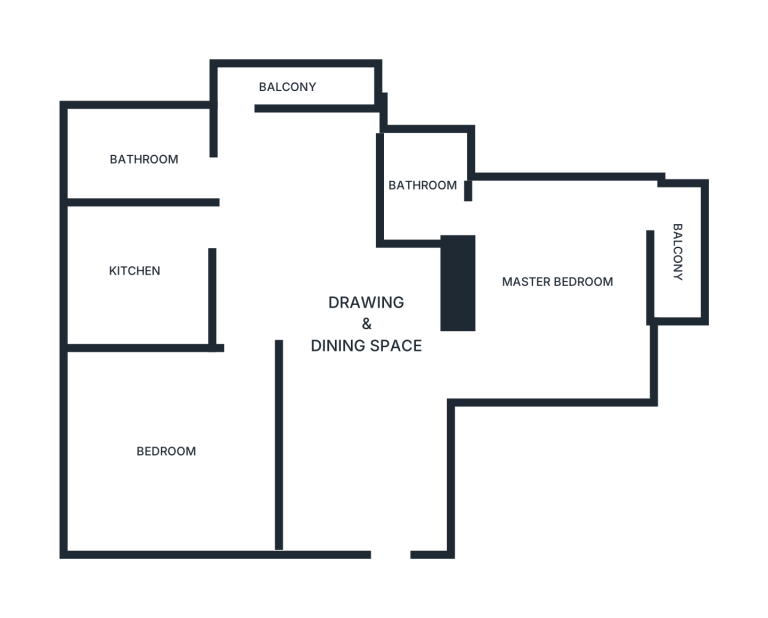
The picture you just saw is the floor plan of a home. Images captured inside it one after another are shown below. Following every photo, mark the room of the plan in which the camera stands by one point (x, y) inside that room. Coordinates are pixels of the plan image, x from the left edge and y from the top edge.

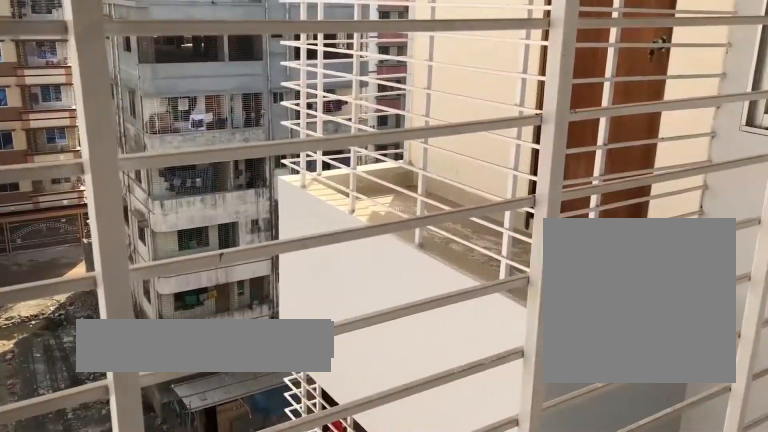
(681, 252)
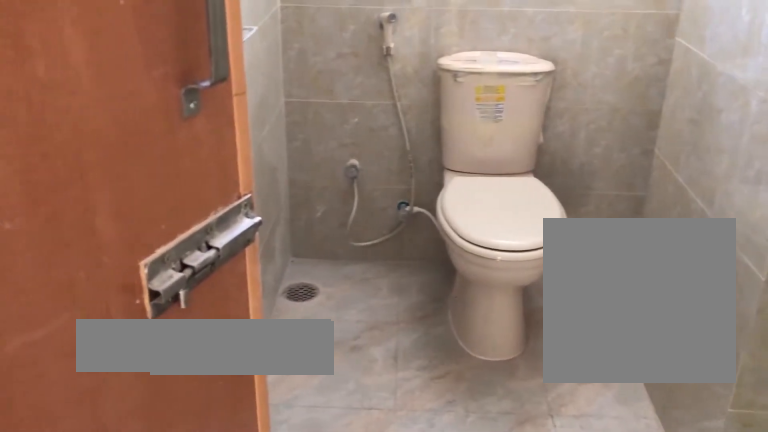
(148, 163)
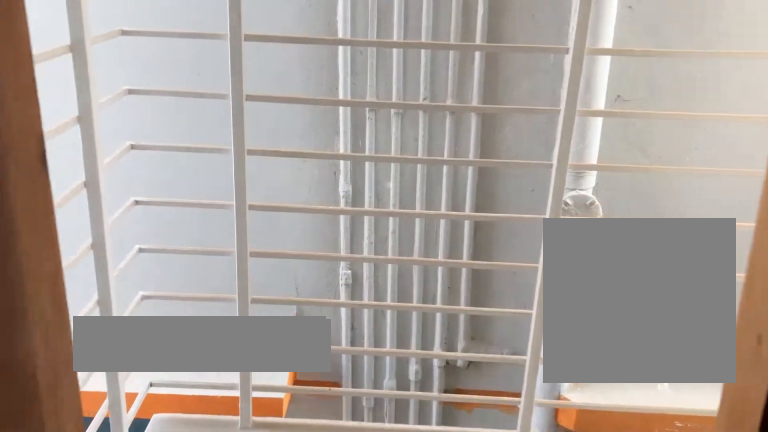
(288, 89)
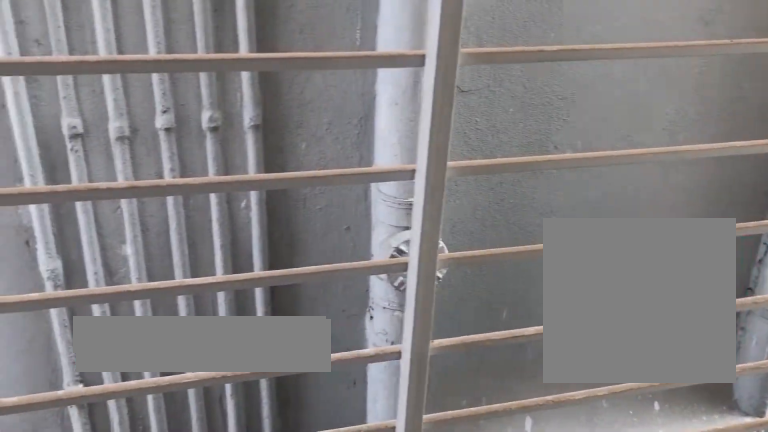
(288, 89)
